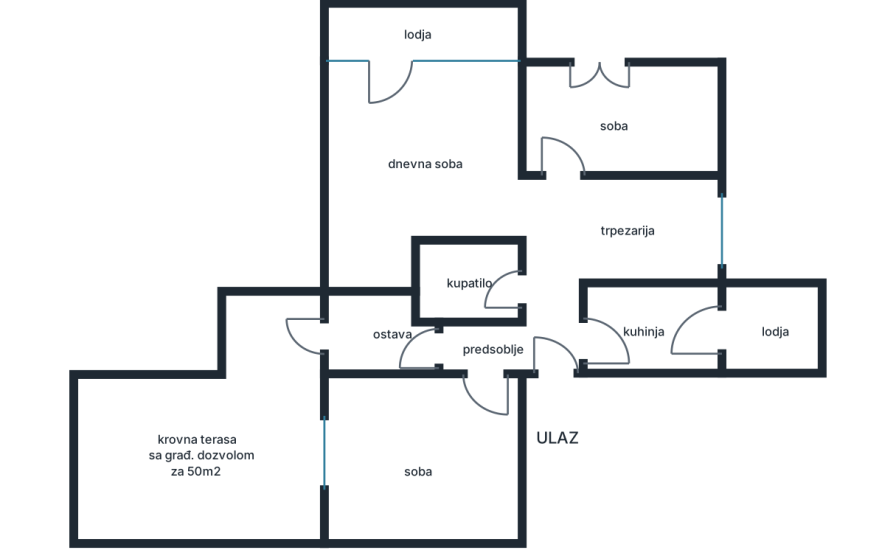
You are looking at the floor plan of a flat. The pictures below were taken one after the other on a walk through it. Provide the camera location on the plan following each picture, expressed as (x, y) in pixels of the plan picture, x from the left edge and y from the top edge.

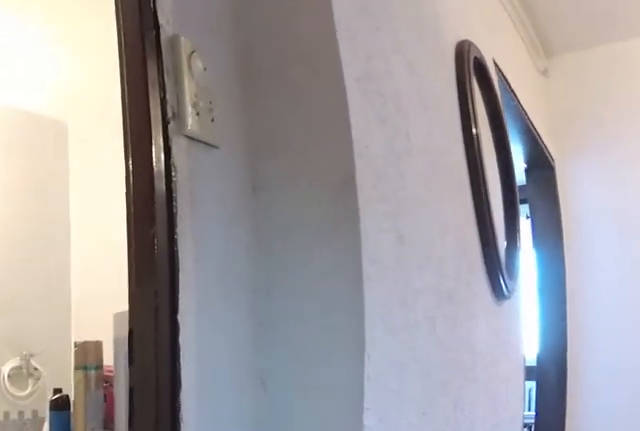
(577, 323)
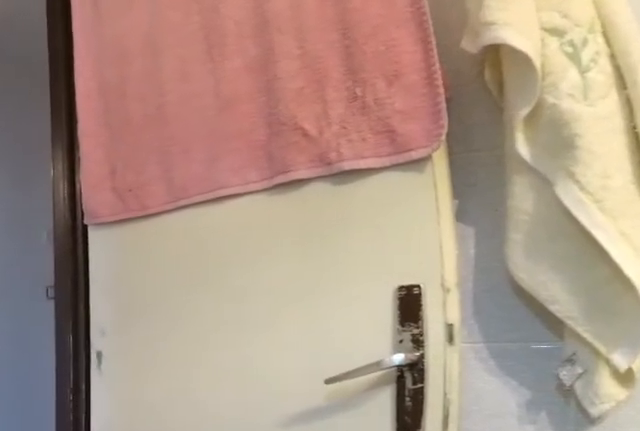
(434, 282)
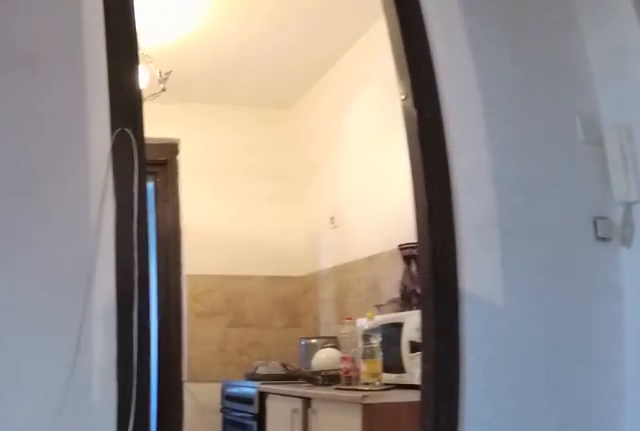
(518, 296)
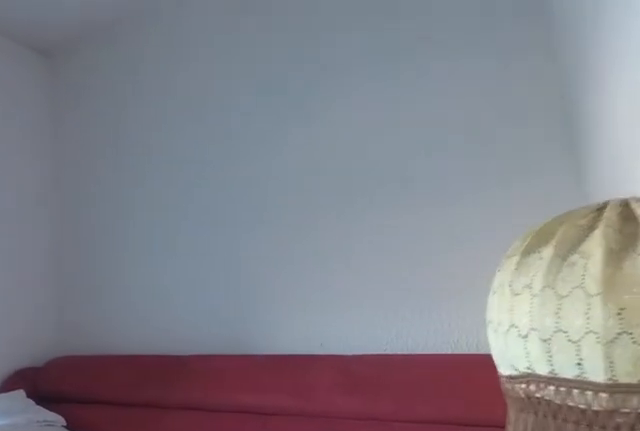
(569, 160)
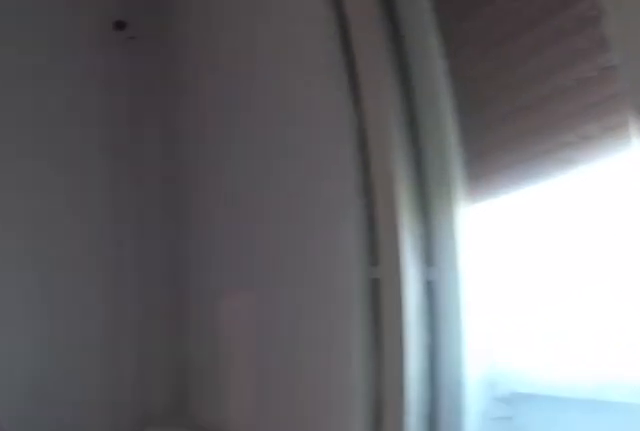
(638, 104)
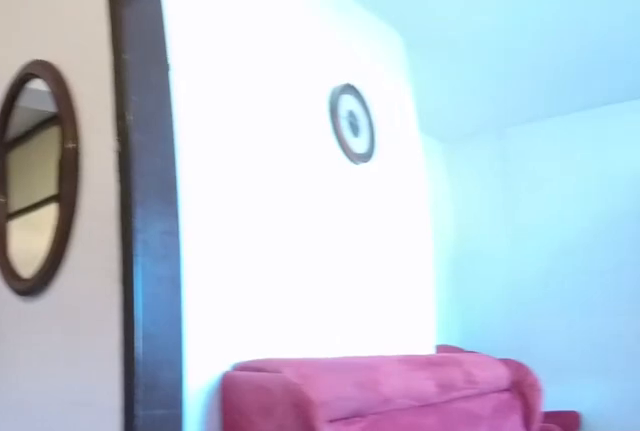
(544, 182)
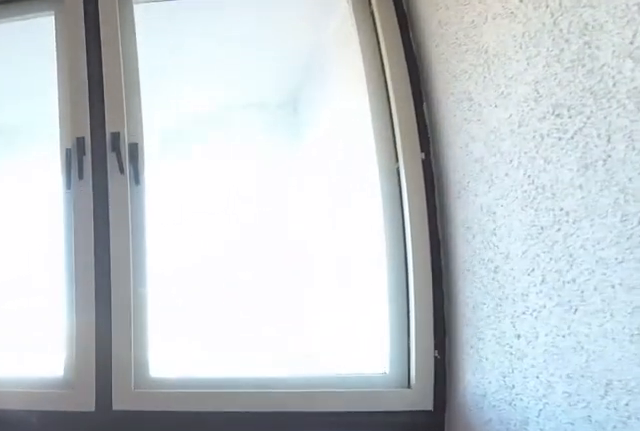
(496, 158)
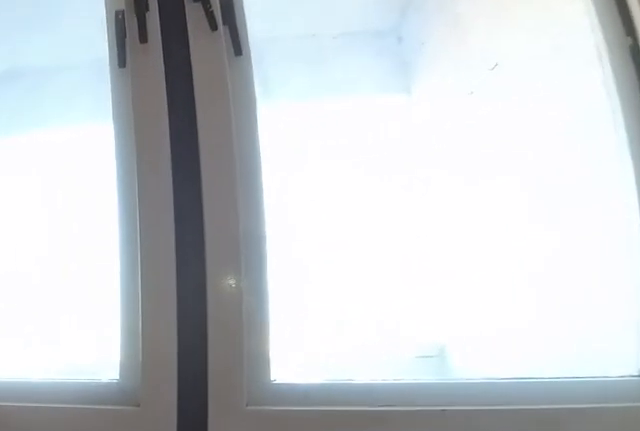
(495, 116)
